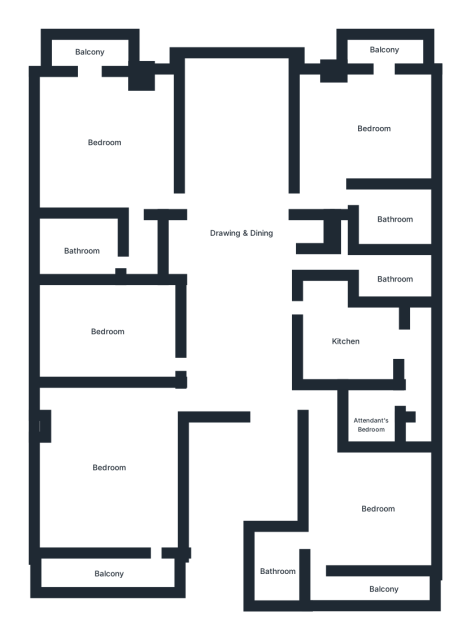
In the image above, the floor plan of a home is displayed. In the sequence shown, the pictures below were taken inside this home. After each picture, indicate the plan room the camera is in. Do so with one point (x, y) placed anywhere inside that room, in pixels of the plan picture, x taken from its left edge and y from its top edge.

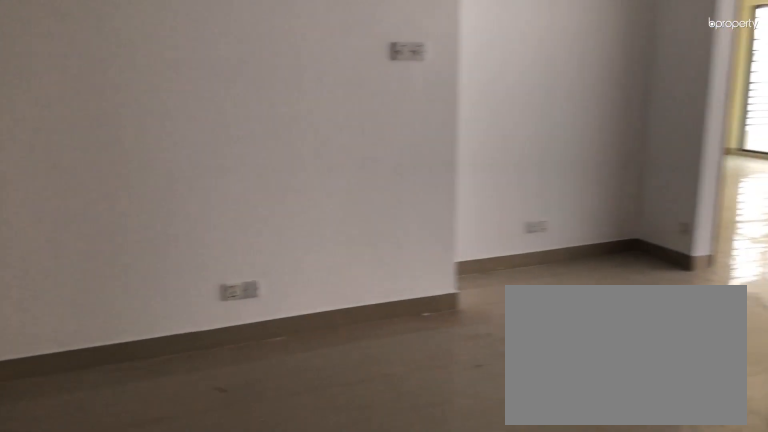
(236, 263)
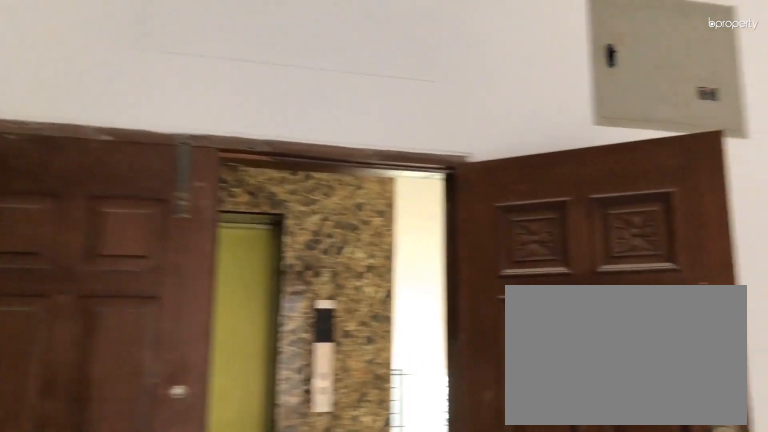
(236, 263)
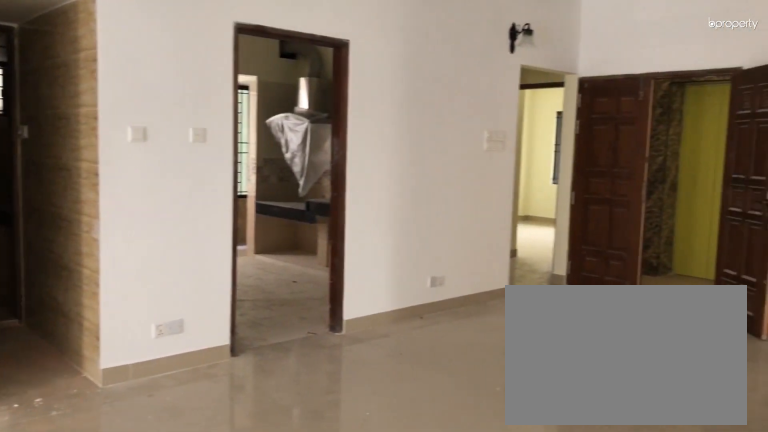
(233, 167)
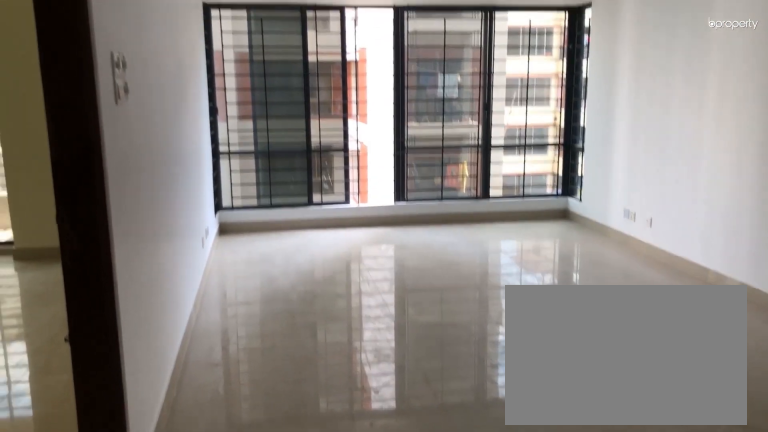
(237, 260)
